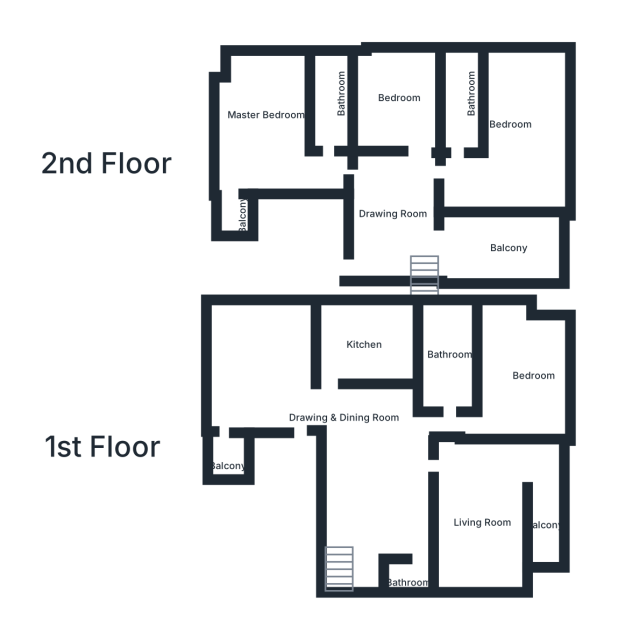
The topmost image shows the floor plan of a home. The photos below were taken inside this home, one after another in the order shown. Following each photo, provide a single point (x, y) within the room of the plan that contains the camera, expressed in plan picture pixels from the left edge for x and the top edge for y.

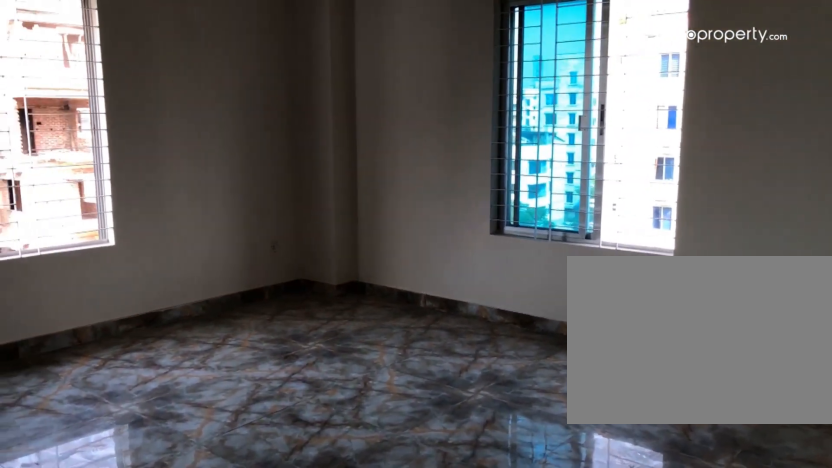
(287, 397)
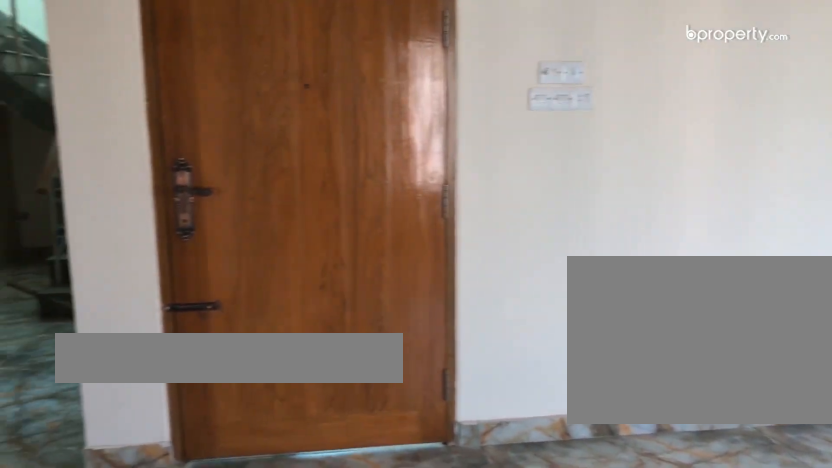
(287, 397)
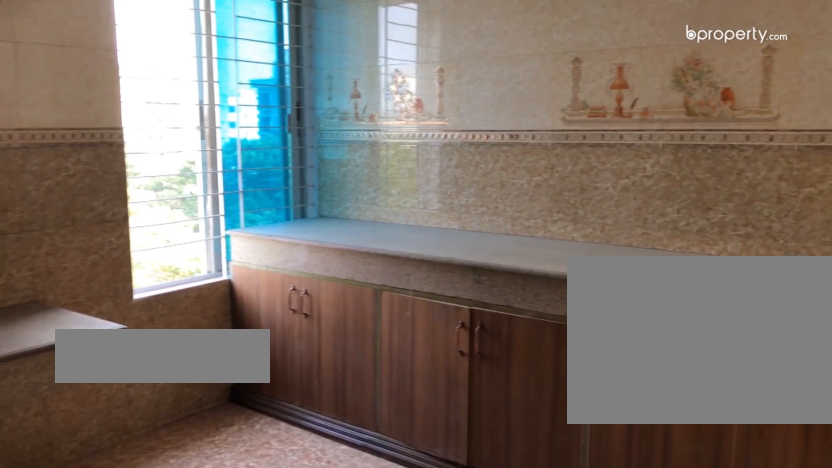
(367, 344)
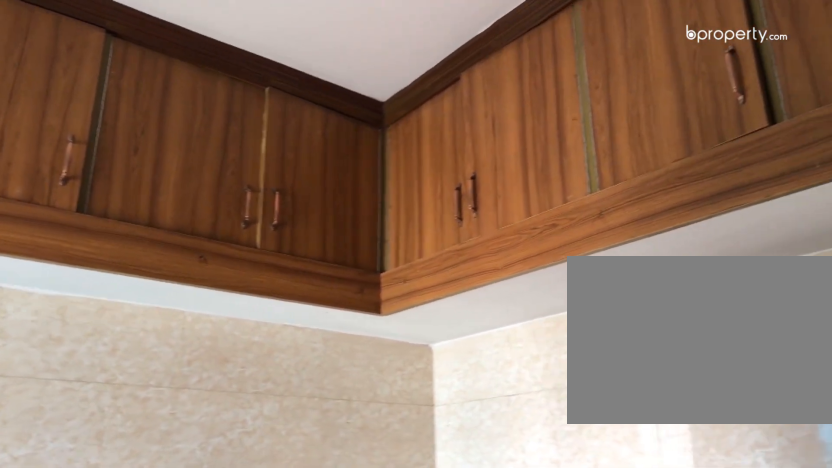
(357, 345)
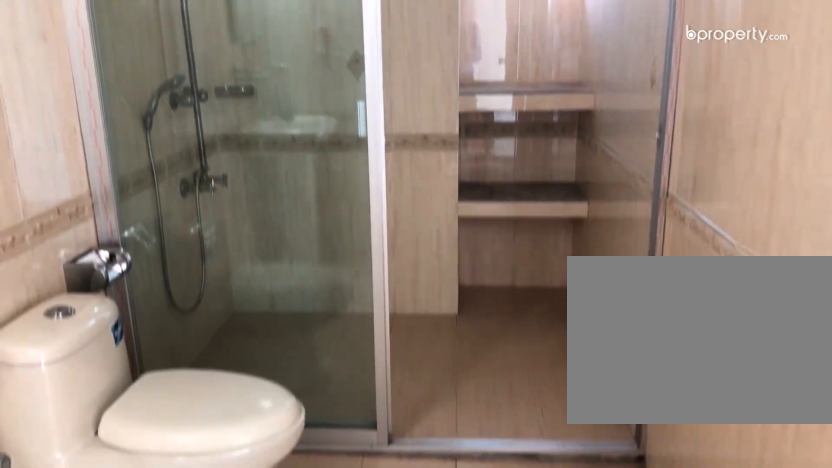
(448, 365)
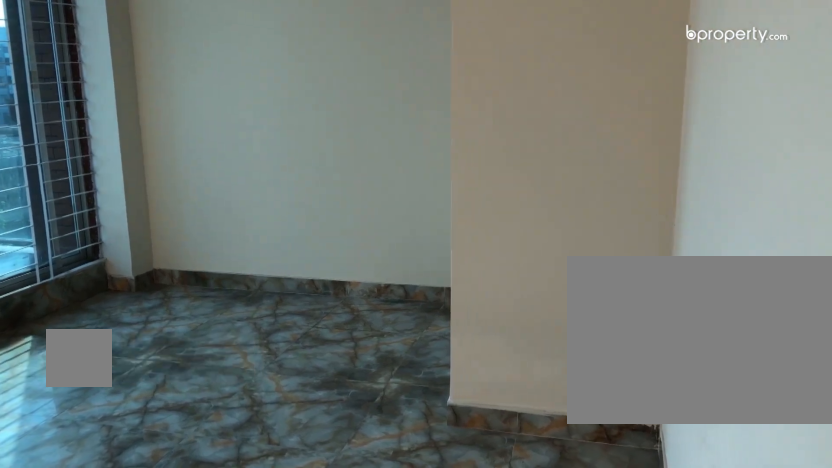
(486, 511)
